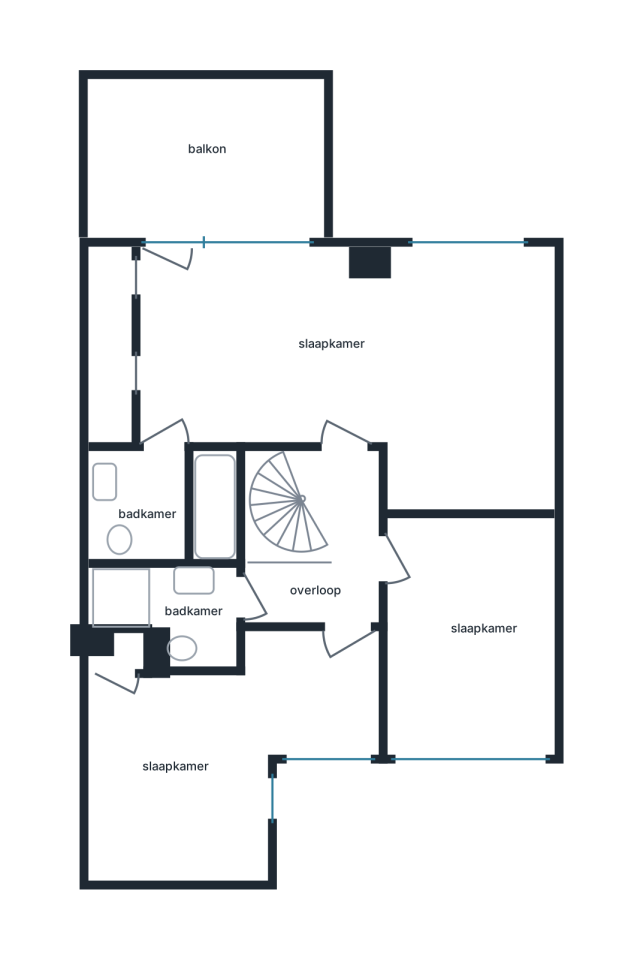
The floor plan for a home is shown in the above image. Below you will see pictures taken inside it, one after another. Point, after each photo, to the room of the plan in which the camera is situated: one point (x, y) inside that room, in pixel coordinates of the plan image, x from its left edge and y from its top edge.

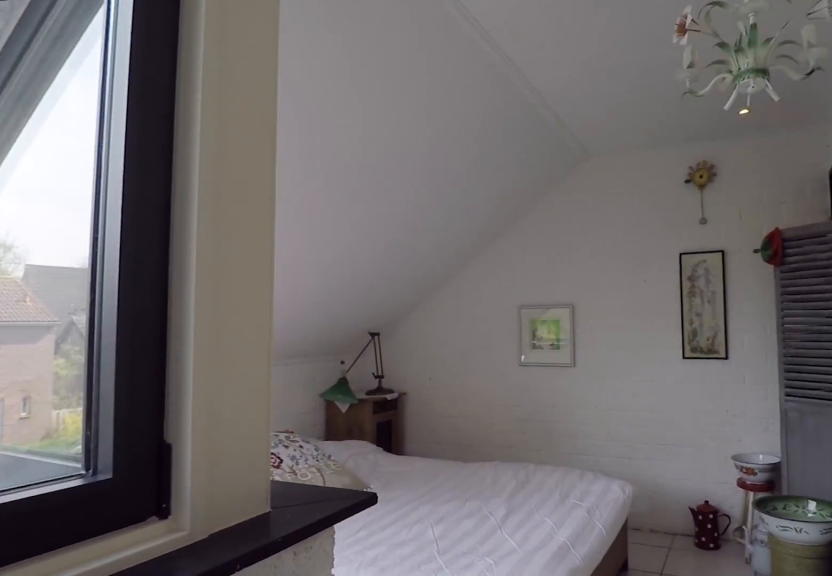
(226, 732)
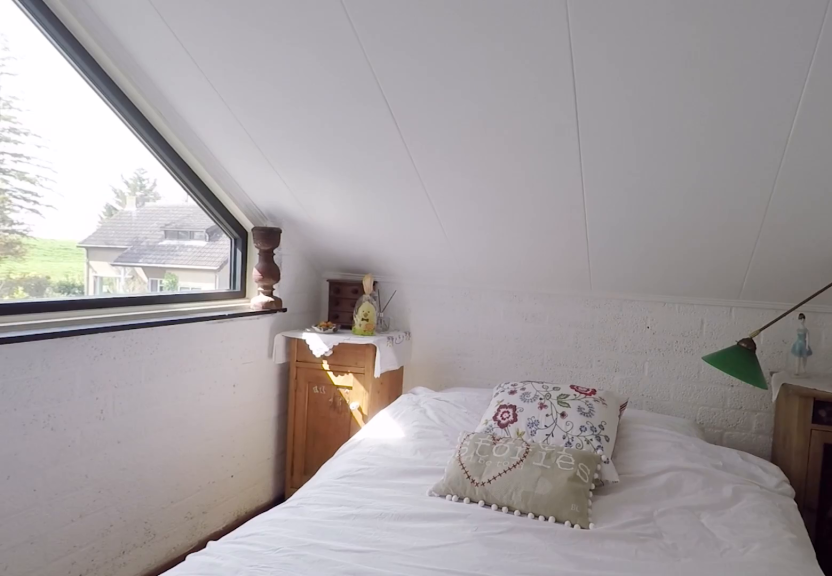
(226, 732)
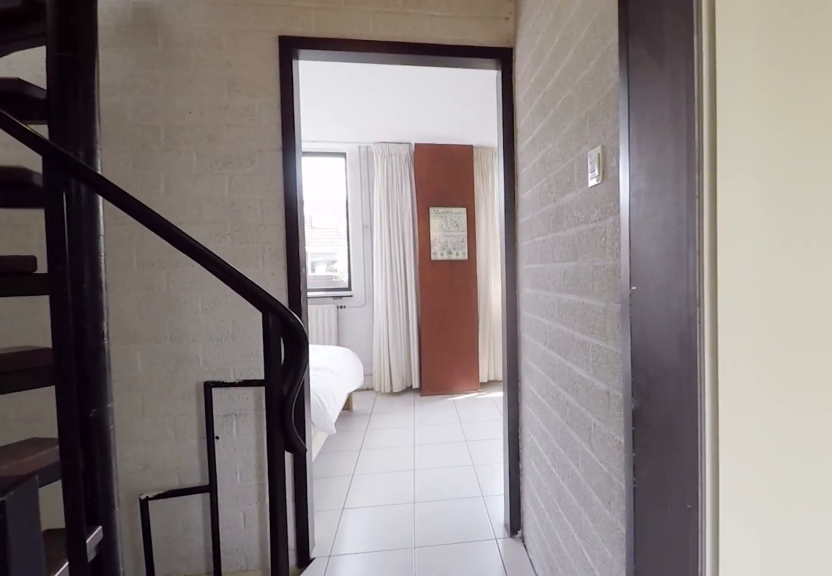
(324, 548)
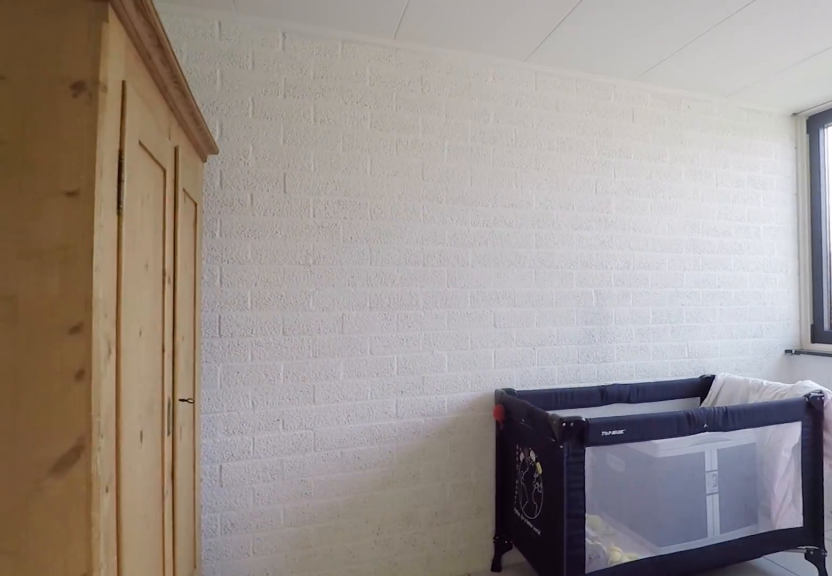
(468, 635)
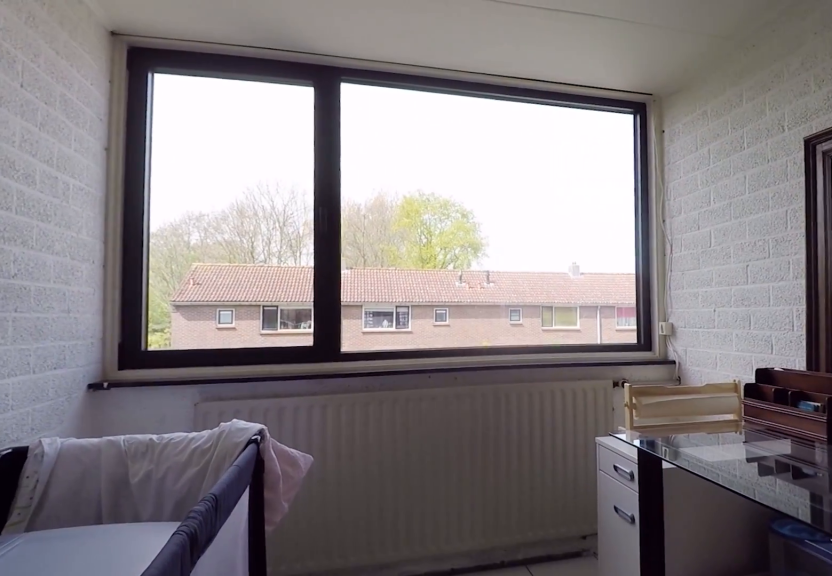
(468, 635)
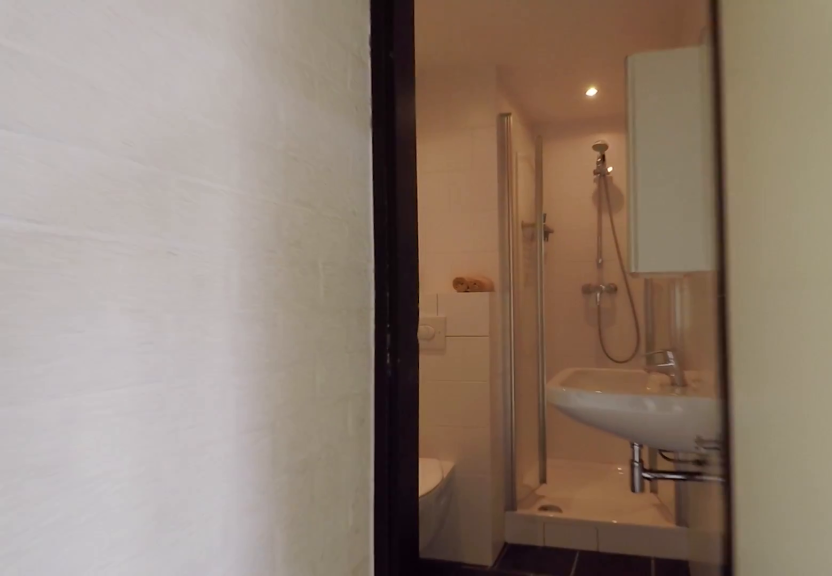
(323, 548)
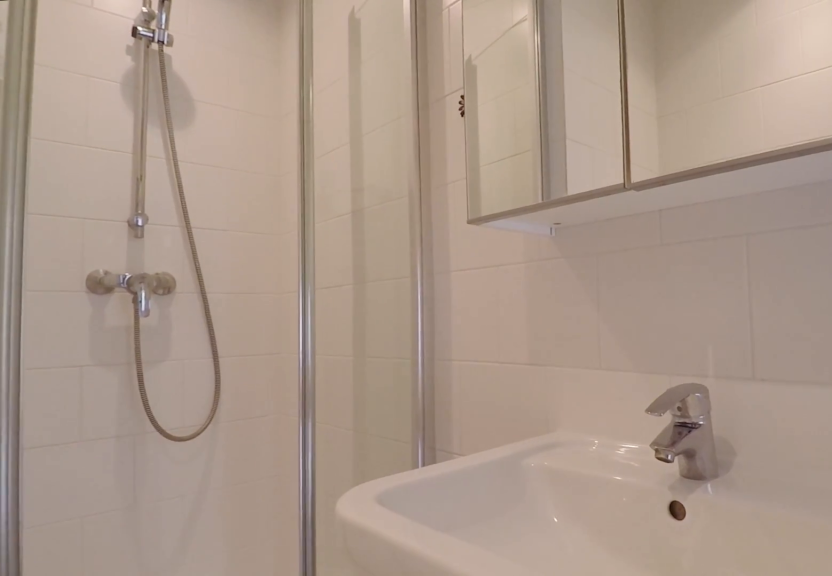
(173, 611)
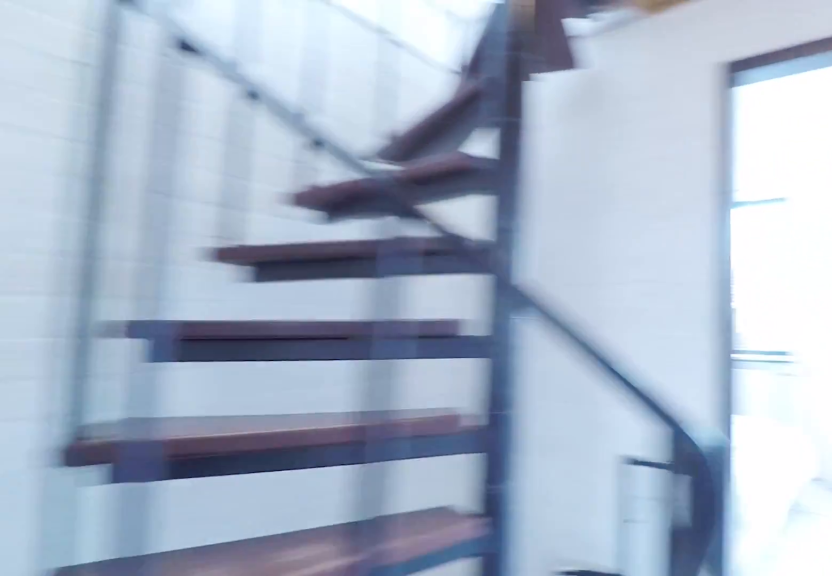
(324, 548)
